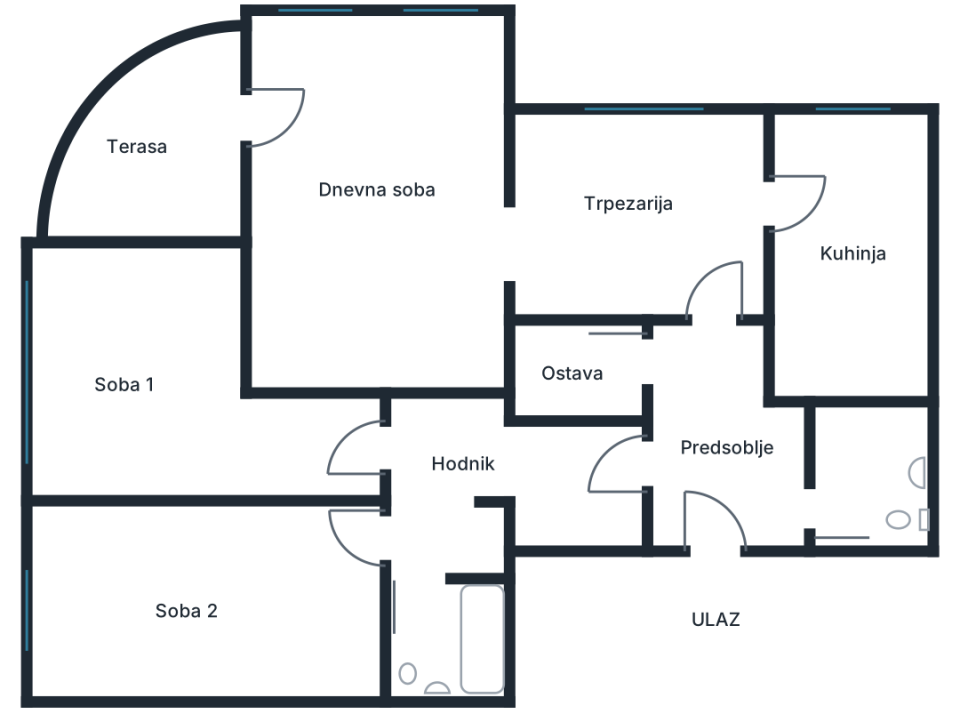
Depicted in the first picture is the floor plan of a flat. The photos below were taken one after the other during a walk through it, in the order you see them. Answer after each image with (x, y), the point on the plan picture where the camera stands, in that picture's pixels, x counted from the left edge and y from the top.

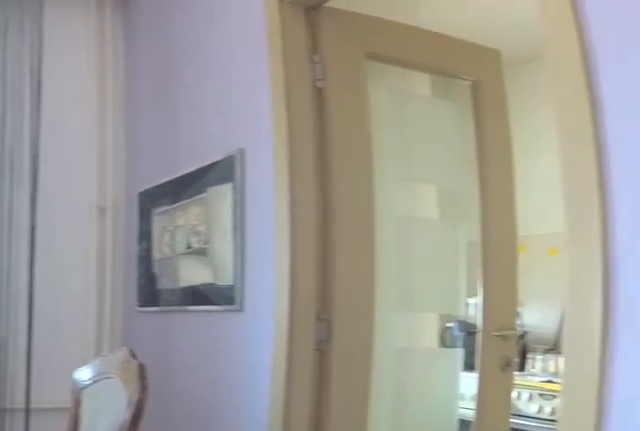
(718, 323)
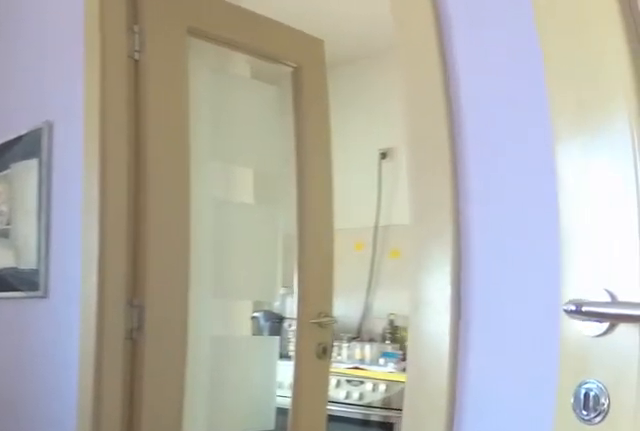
(715, 313)
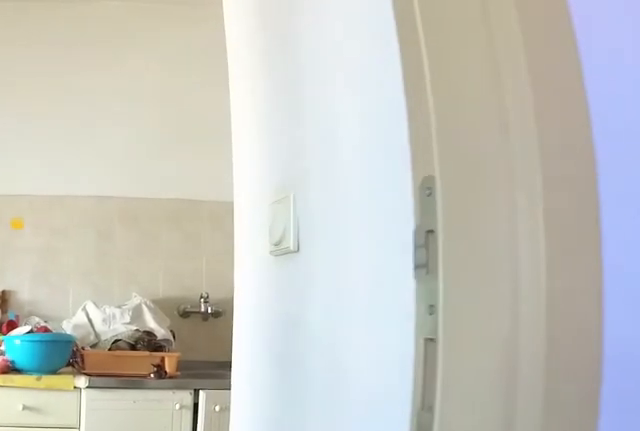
(718, 239)
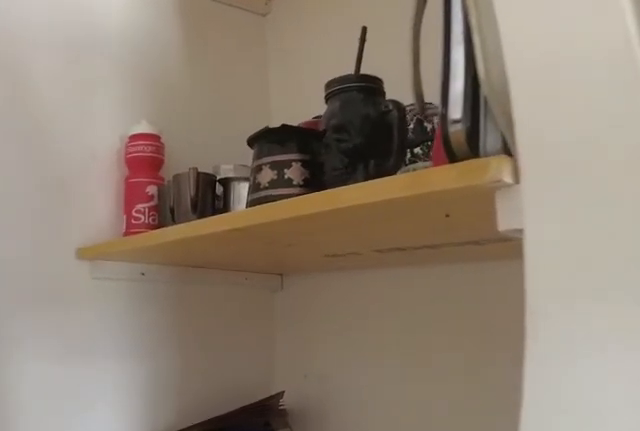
(845, 296)
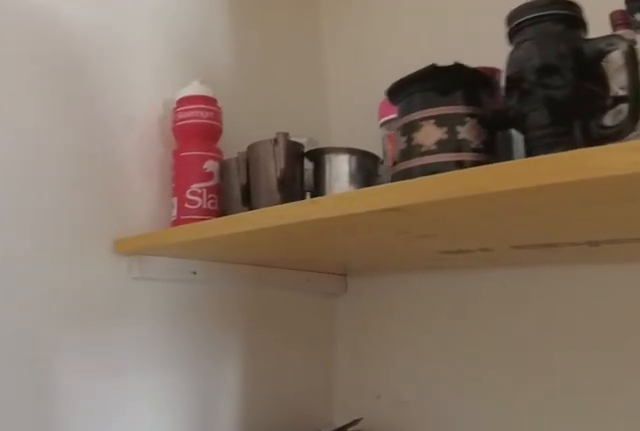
(845, 314)
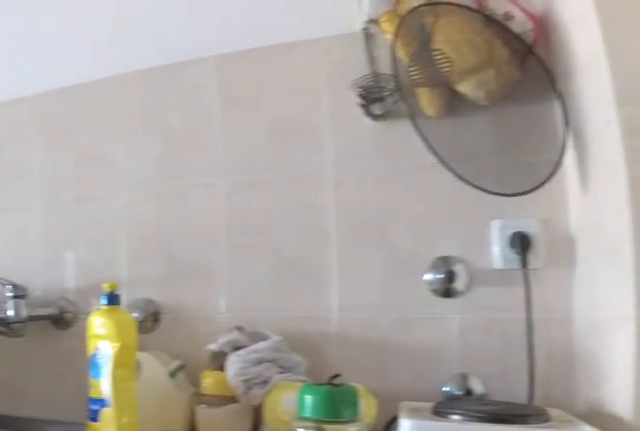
(820, 390)
